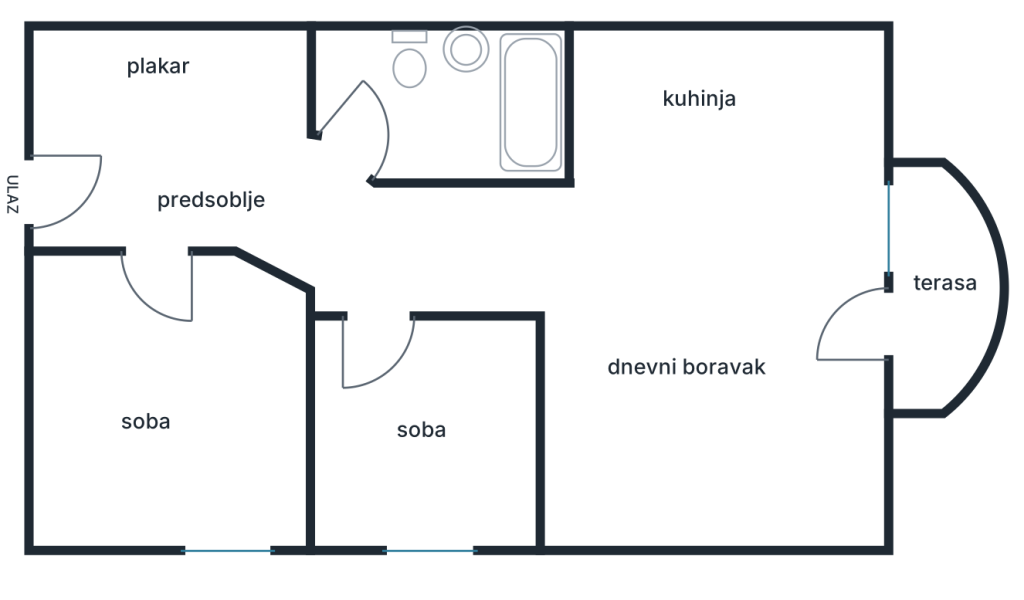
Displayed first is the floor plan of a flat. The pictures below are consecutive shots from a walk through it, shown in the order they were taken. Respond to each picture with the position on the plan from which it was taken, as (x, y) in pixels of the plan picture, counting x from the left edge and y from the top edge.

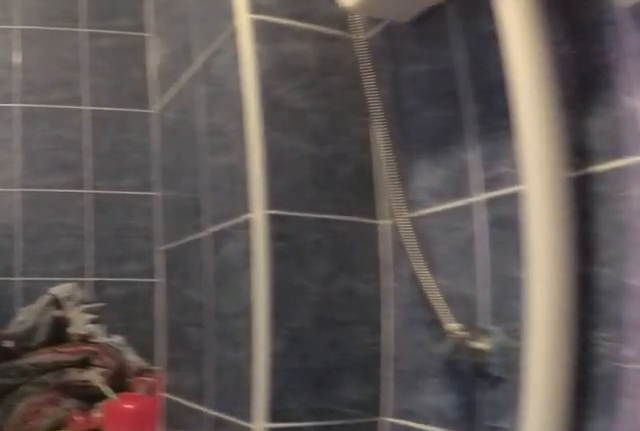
(460, 122)
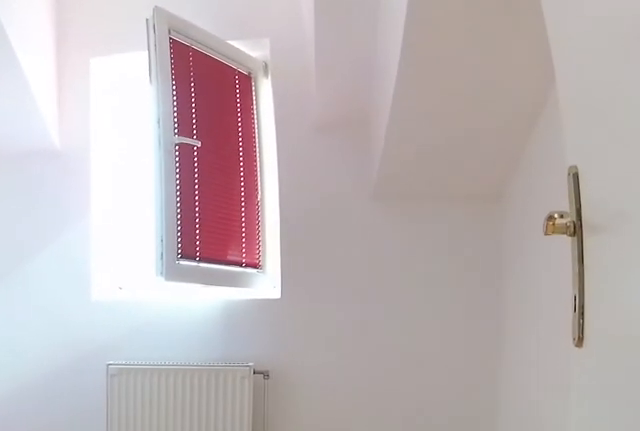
(373, 289)
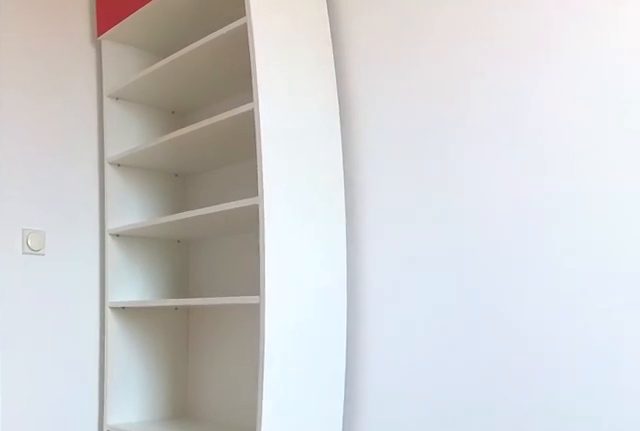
(369, 450)
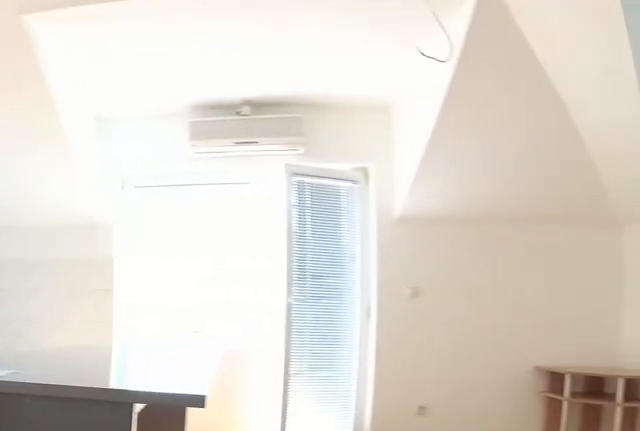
(396, 269)
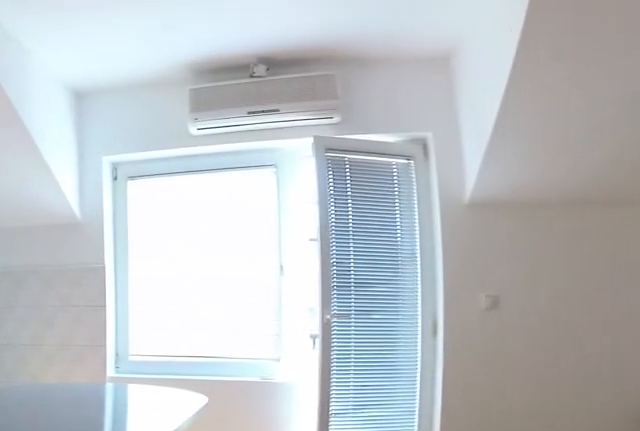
(540, 300)
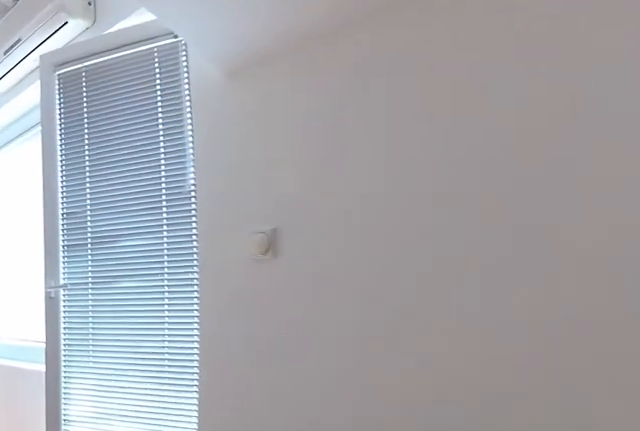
(739, 495)
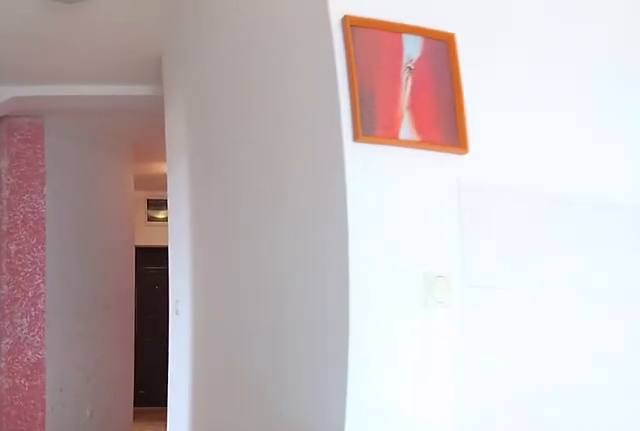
(711, 229)
